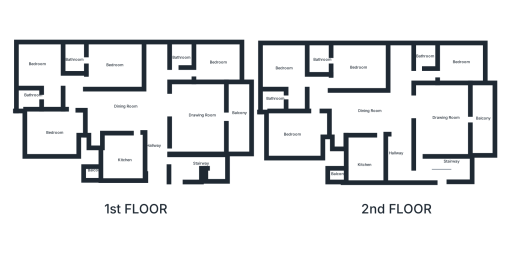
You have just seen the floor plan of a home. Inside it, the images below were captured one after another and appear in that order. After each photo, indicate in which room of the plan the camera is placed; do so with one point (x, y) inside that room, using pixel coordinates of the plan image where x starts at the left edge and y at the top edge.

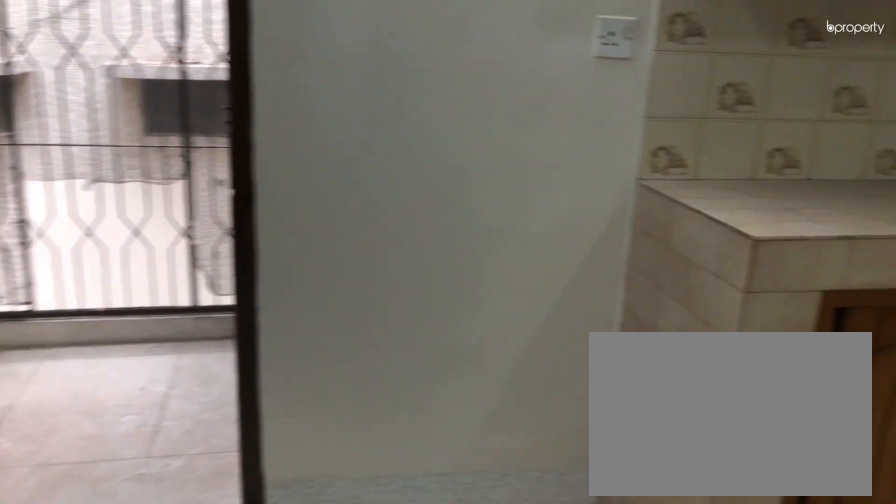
(366, 157)
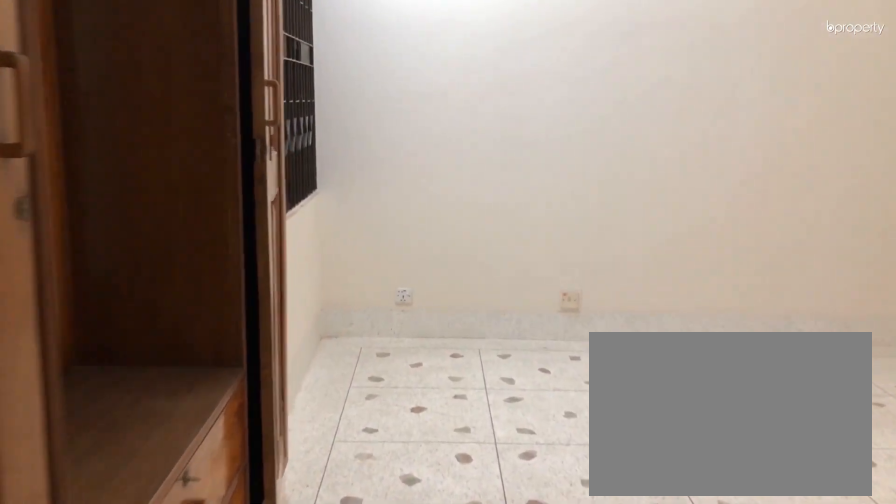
(302, 129)
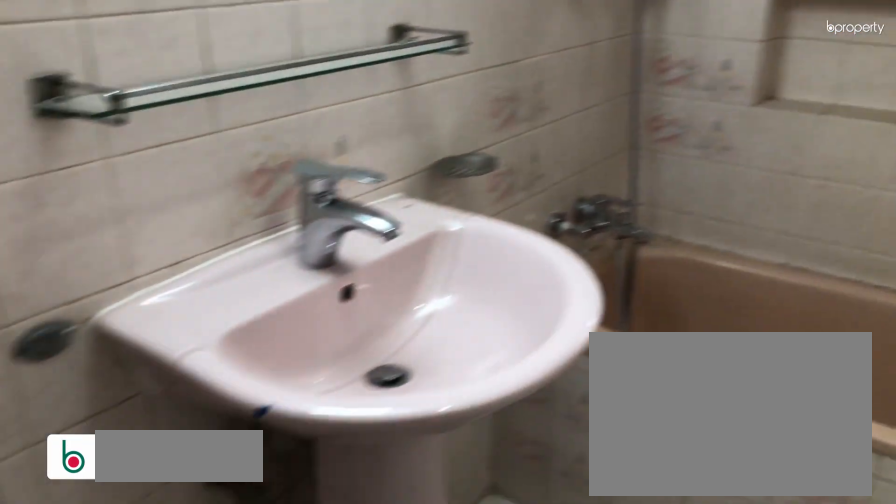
(275, 97)
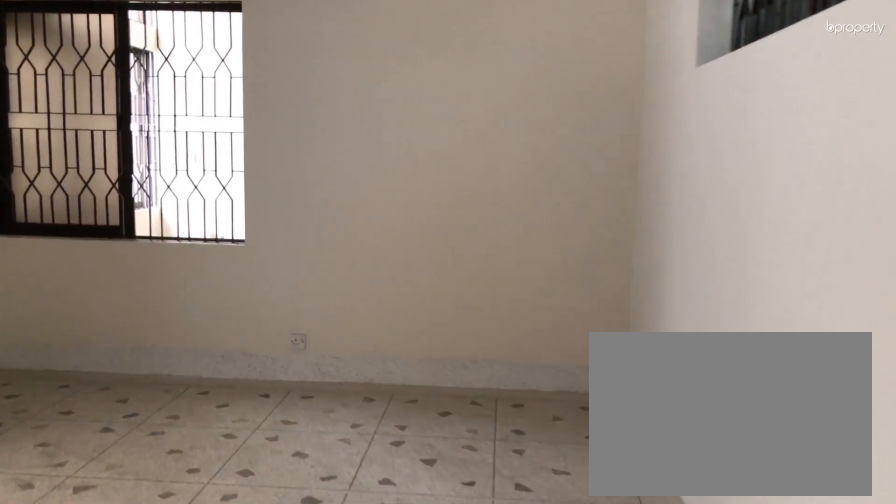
(351, 65)
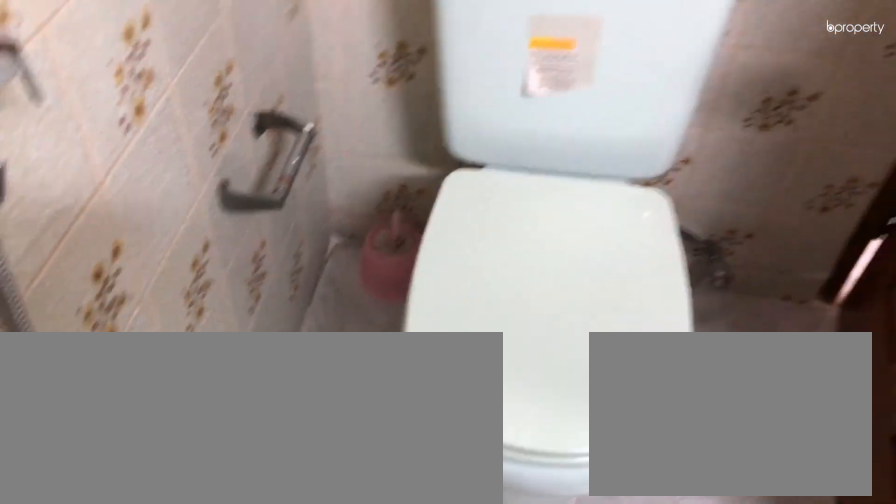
(318, 59)
